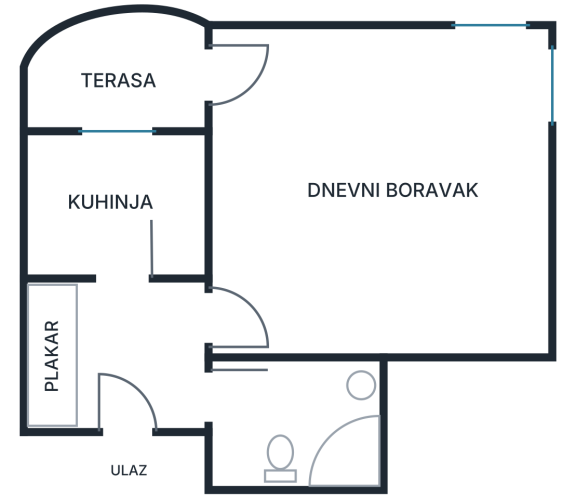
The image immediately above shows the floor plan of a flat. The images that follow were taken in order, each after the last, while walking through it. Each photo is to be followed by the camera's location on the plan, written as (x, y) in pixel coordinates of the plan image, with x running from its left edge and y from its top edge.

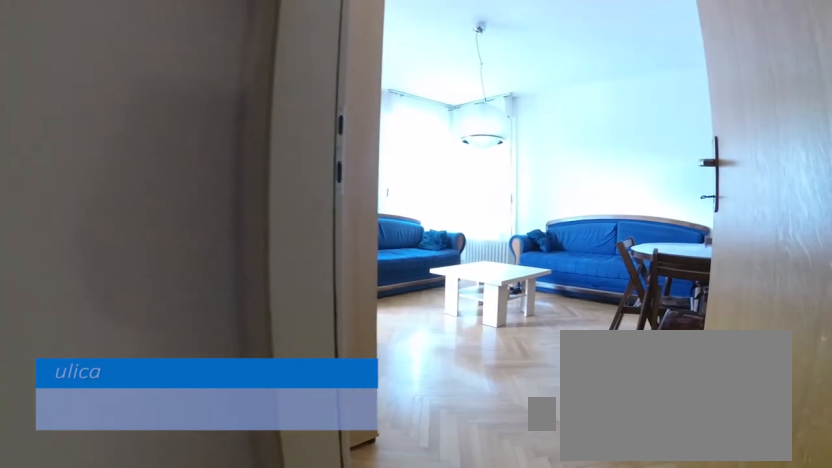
(173, 356)
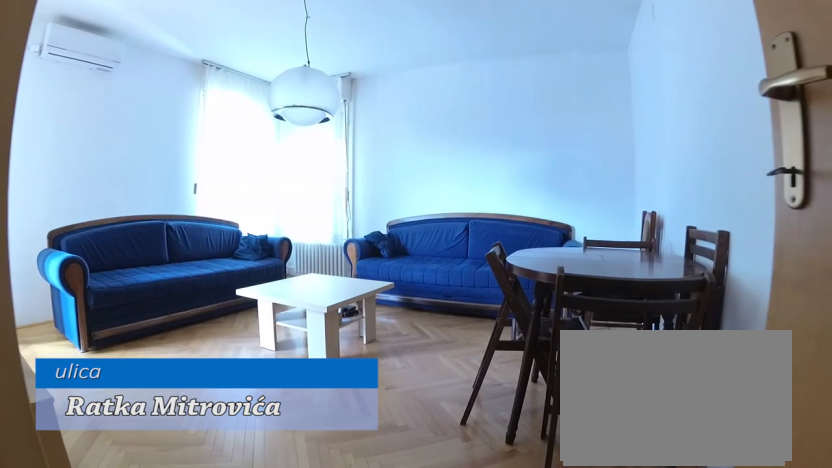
(229, 323)
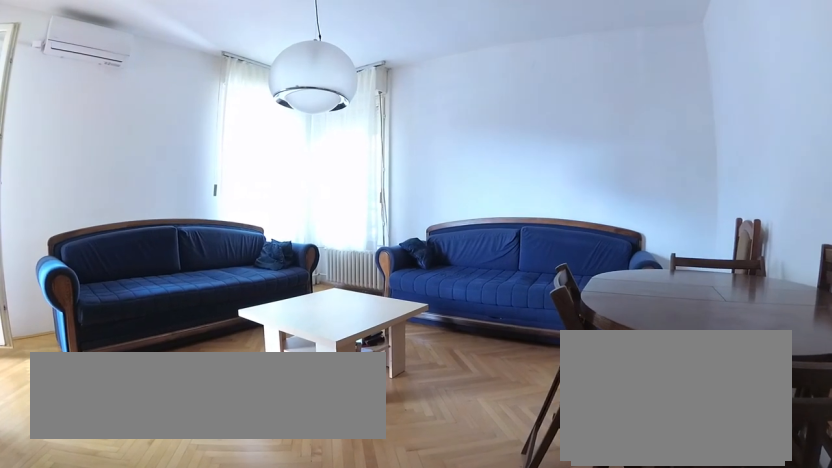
(266, 311)
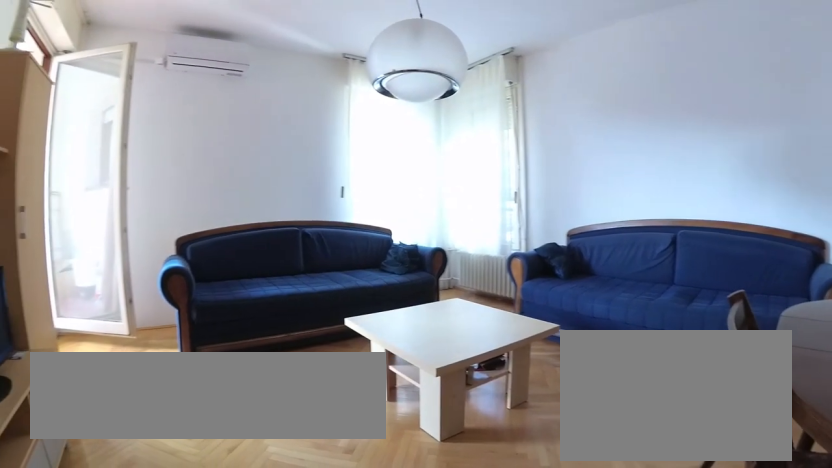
(274, 314)
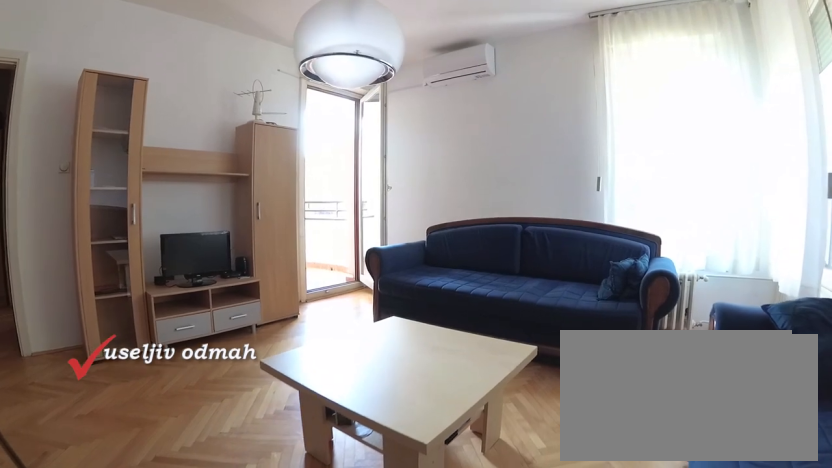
(478, 302)
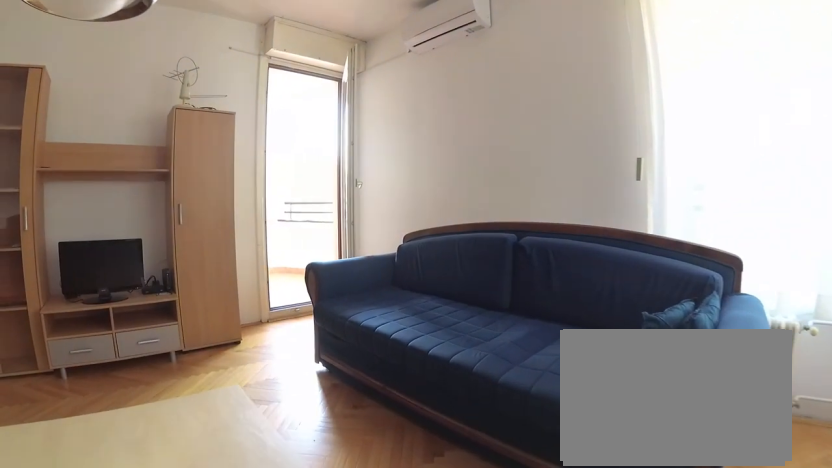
(469, 222)
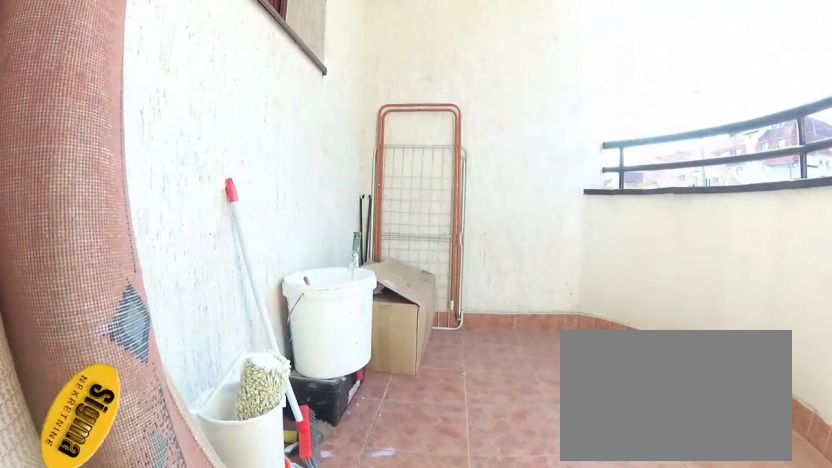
(226, 84)
